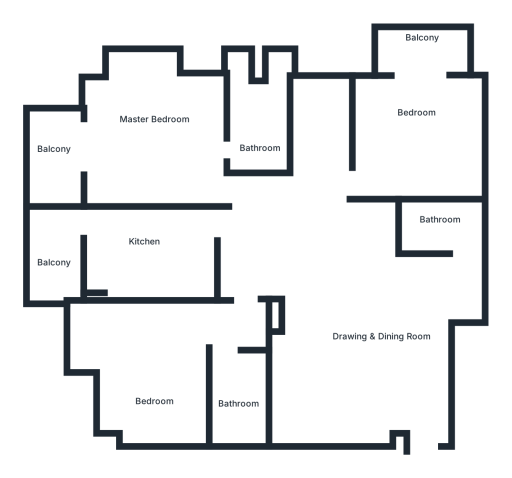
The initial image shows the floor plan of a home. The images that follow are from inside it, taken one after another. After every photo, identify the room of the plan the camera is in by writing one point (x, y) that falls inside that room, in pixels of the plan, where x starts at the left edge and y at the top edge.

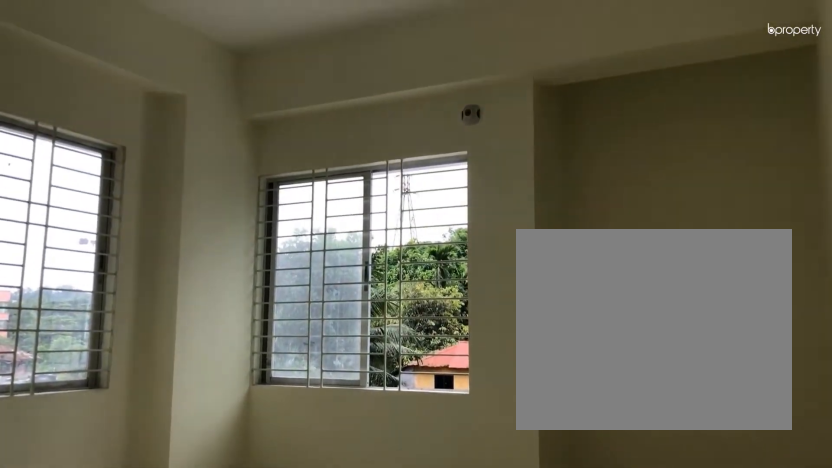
(155, 364)
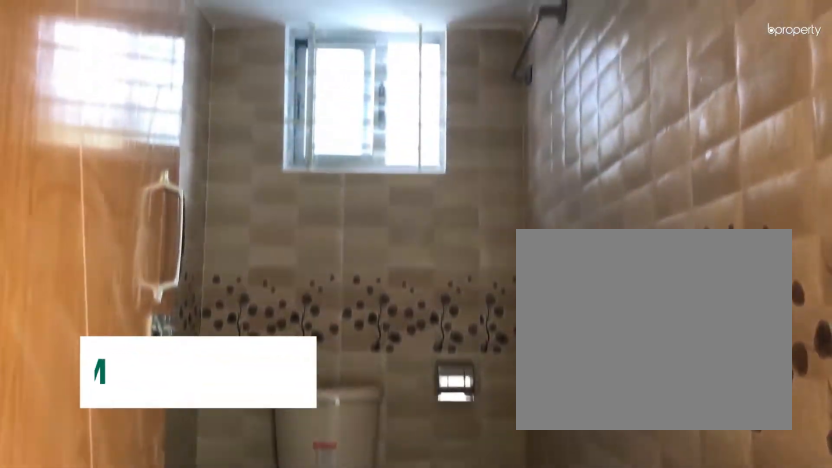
(232, 378)
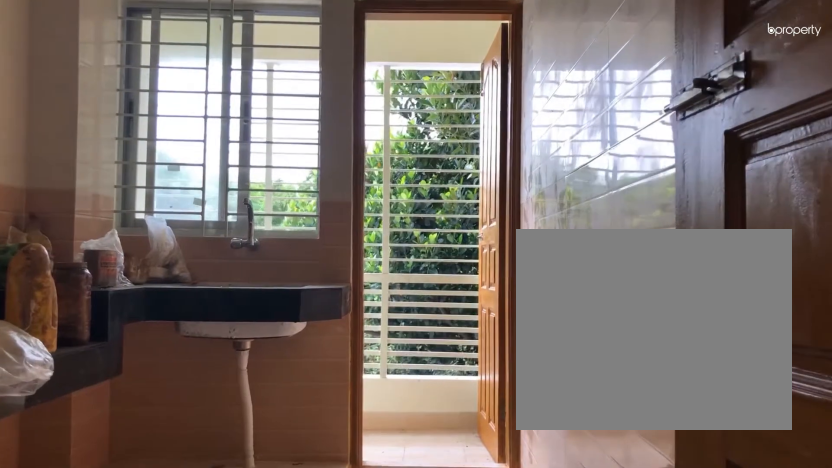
(147, 245)
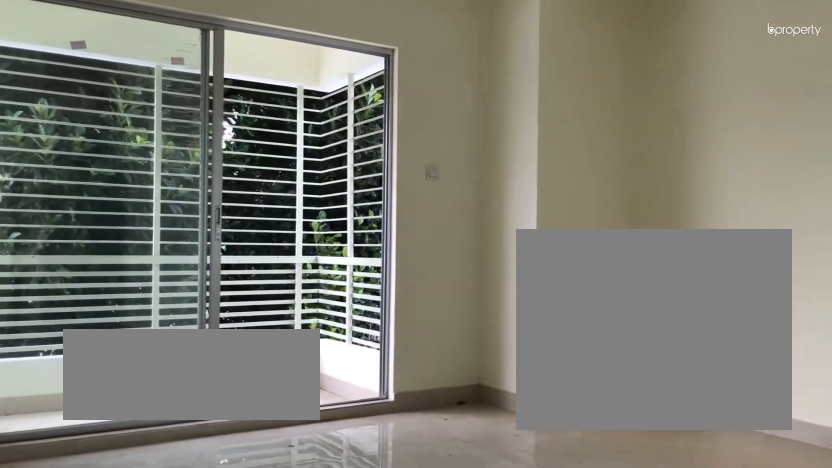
(155, 139)
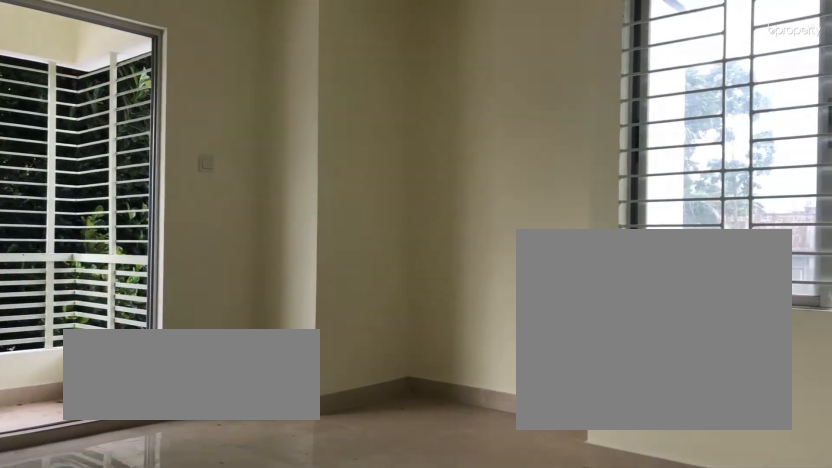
(155, 139)
